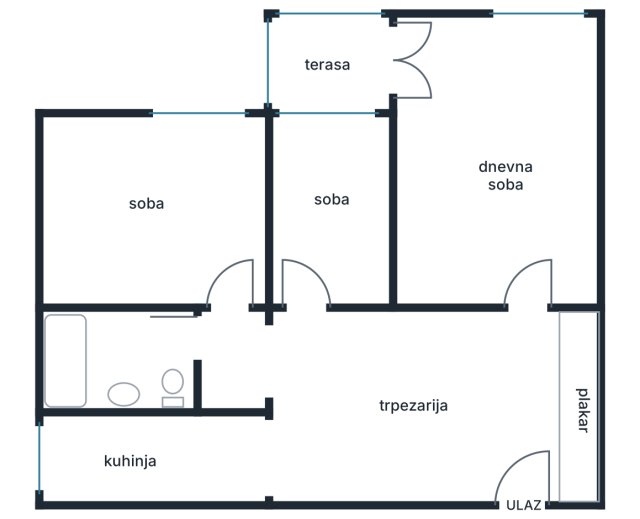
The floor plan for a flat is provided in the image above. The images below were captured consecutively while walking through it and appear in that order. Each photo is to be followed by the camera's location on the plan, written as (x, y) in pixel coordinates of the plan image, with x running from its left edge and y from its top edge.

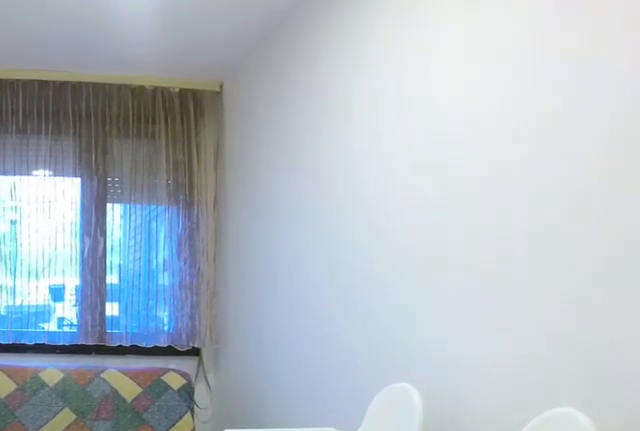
(305, 305)
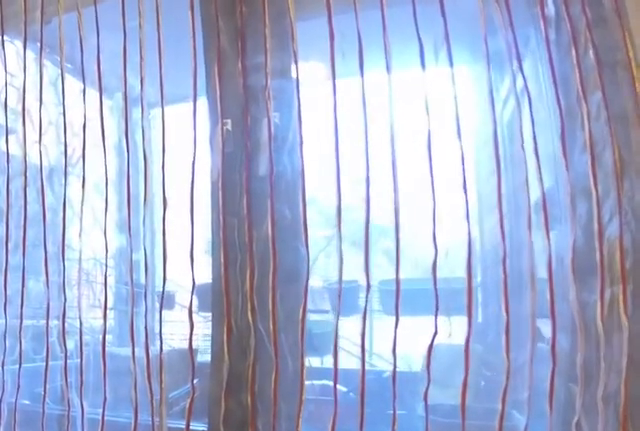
(343, 168)
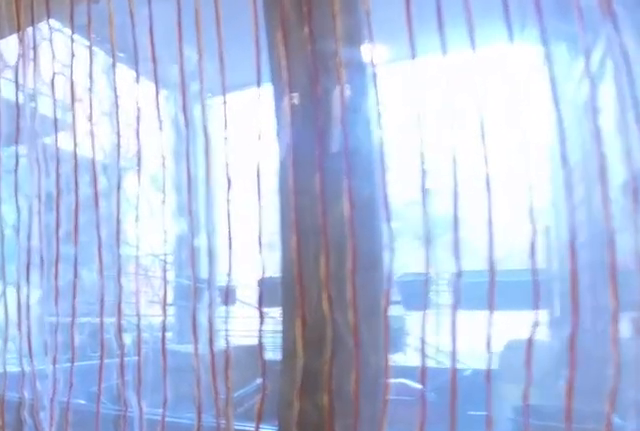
(346, 166)
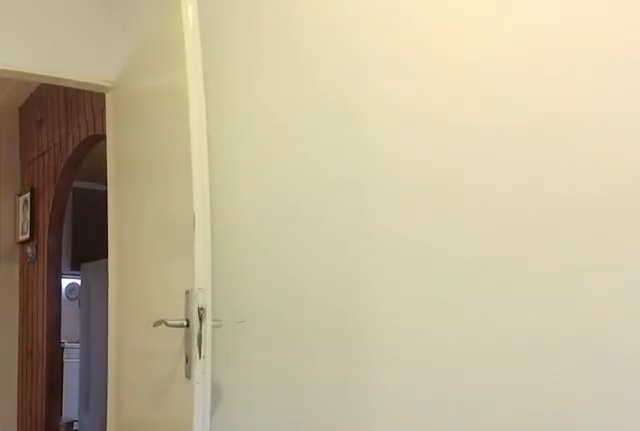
(334, 147)
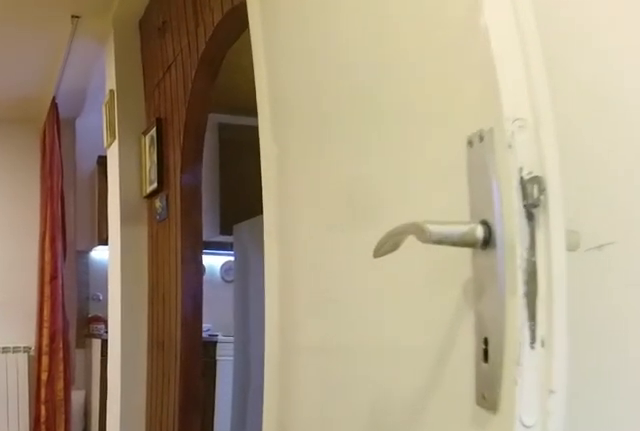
(321, 218)
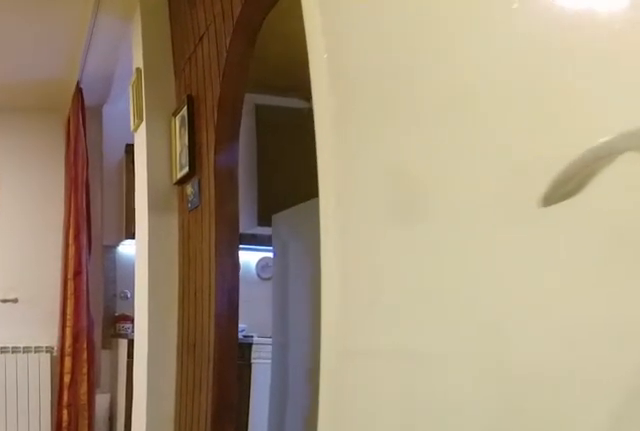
(318, 233)
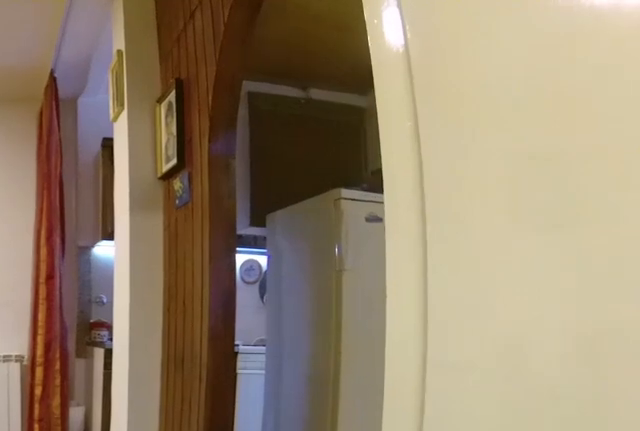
(315, 248)
